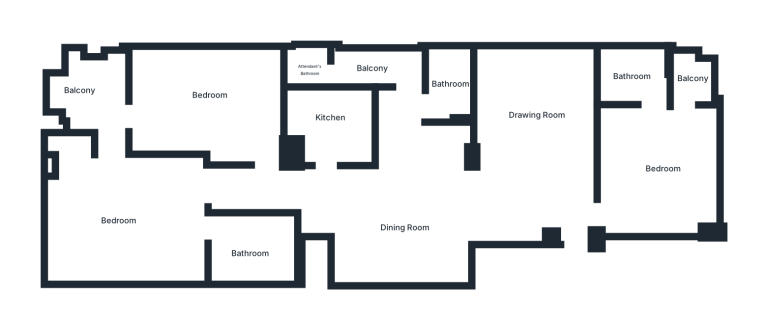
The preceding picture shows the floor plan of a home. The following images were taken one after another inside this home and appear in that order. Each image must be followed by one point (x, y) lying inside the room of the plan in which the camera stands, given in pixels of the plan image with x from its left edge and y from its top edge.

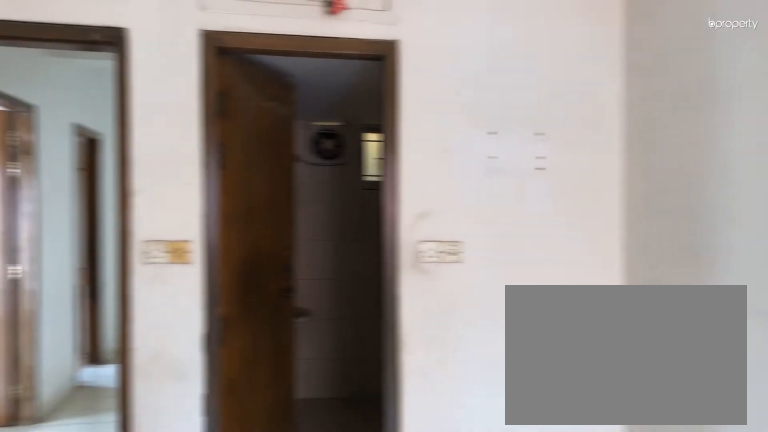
(126, 218)
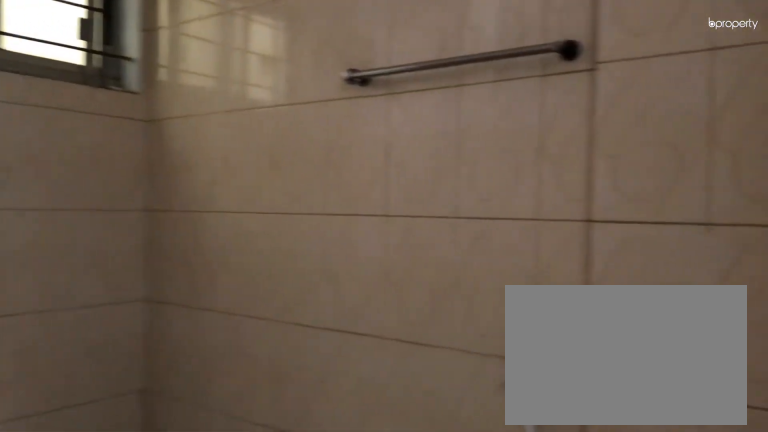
(248, 250)
